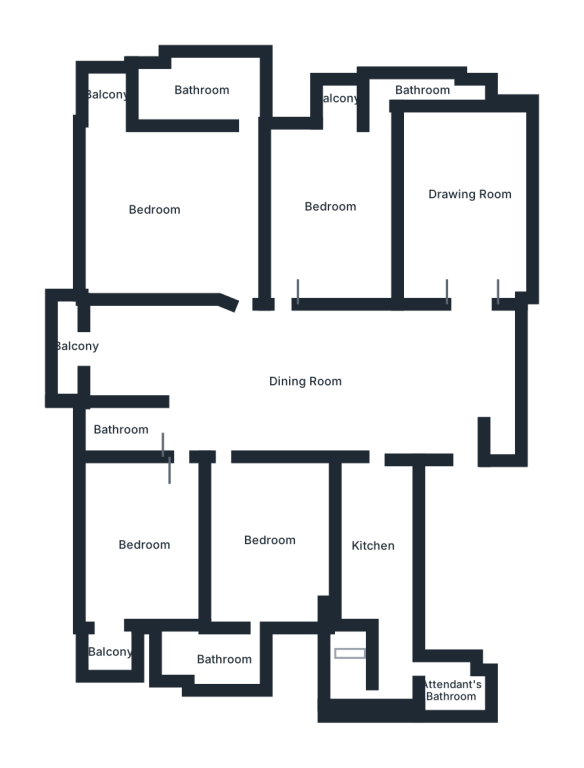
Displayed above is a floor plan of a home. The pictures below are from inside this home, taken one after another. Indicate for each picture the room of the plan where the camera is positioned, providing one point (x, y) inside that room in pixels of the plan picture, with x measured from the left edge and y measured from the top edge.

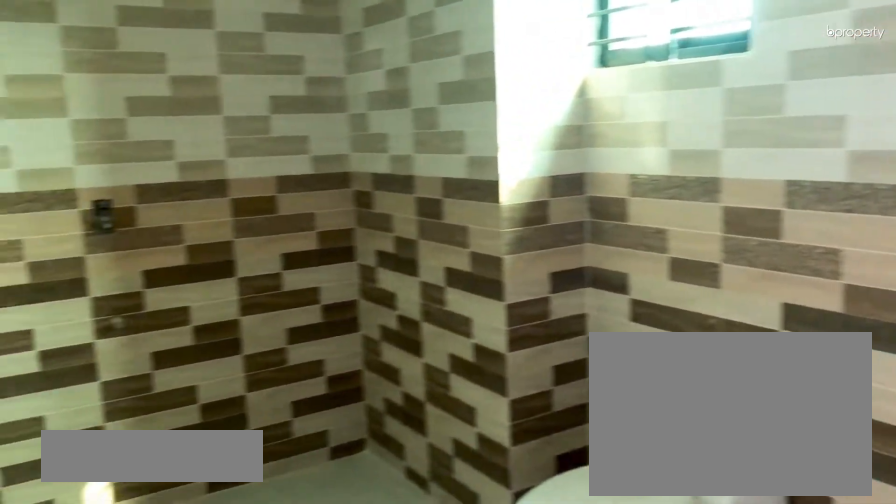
(200, 92)
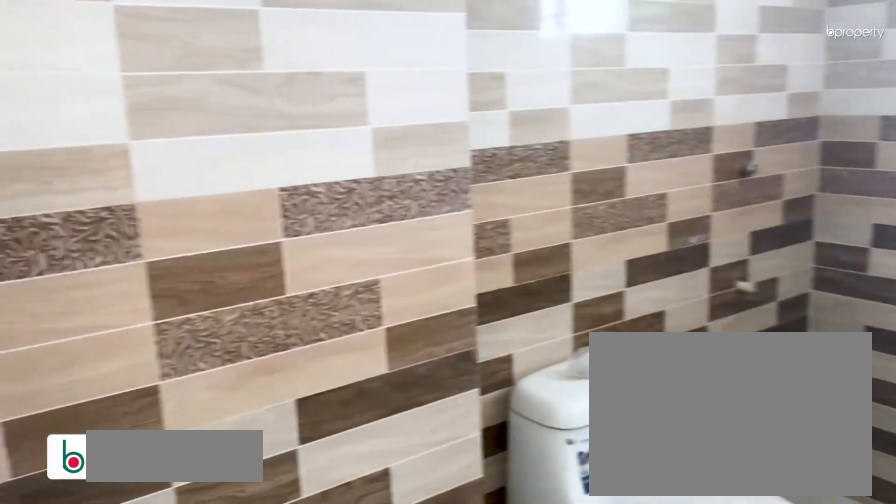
(118, 428)
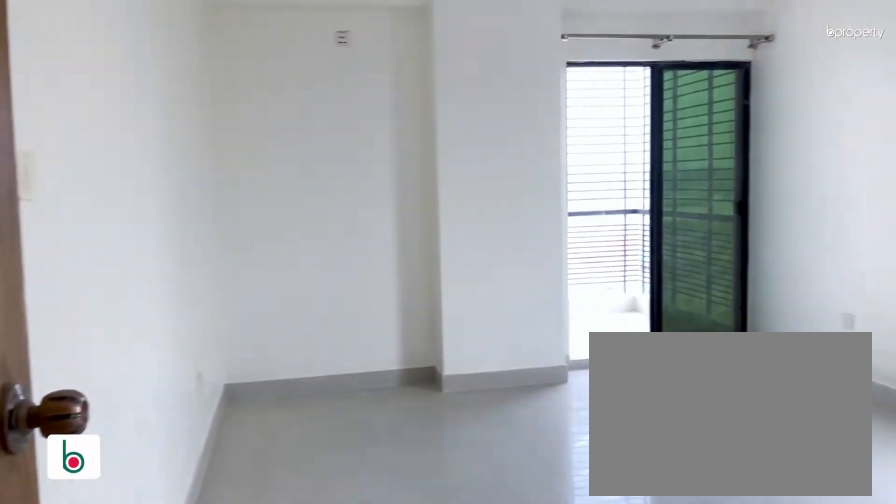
(134, 541)
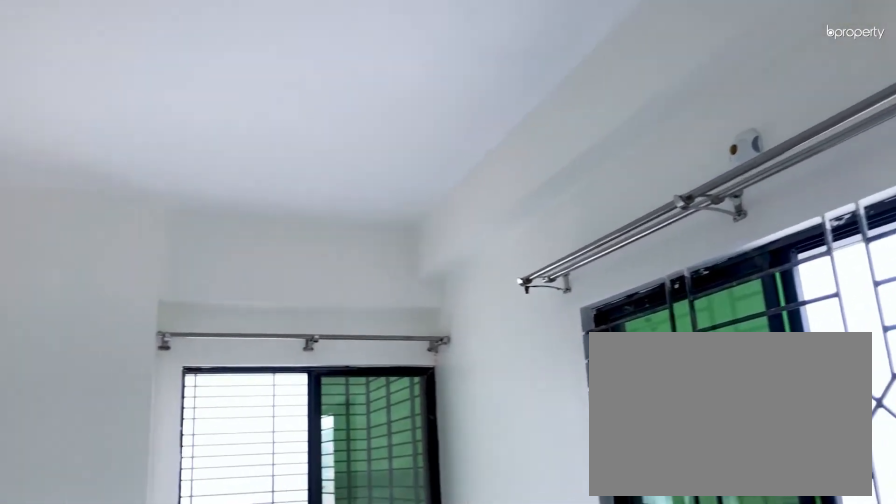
(134, 541)
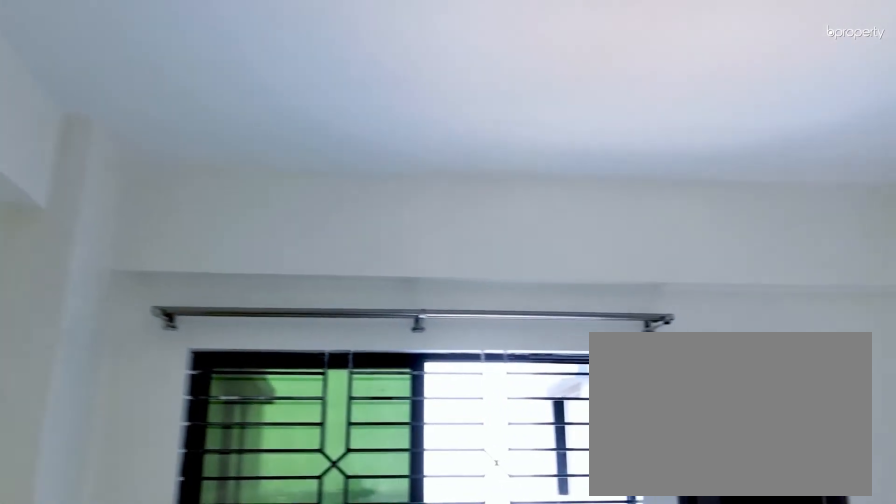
(270, 549)
